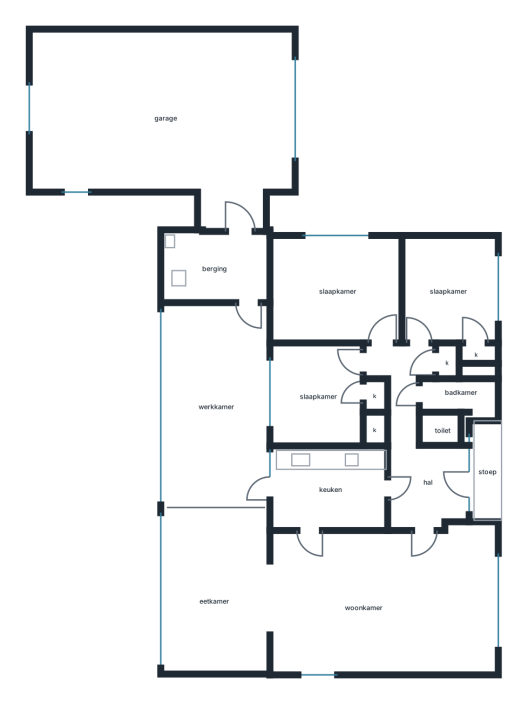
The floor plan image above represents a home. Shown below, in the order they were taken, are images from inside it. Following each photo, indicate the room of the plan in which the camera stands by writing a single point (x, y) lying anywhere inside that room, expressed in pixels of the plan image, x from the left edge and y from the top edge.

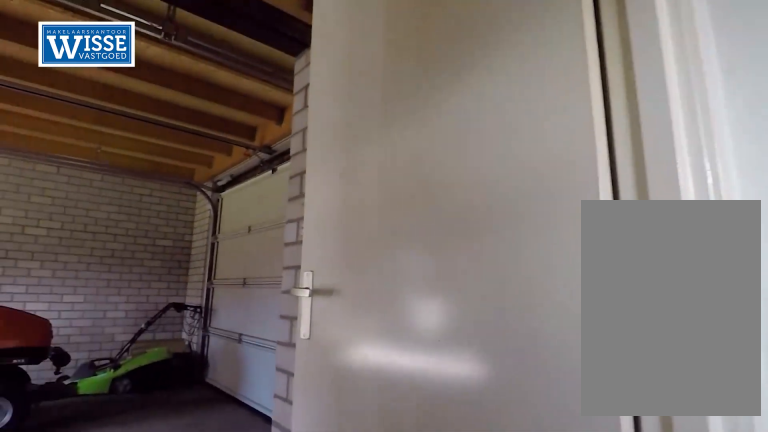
(213, 267)
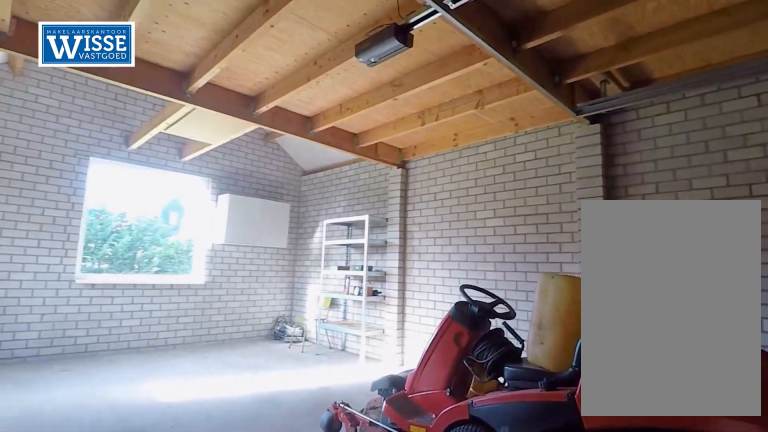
(163, 115)
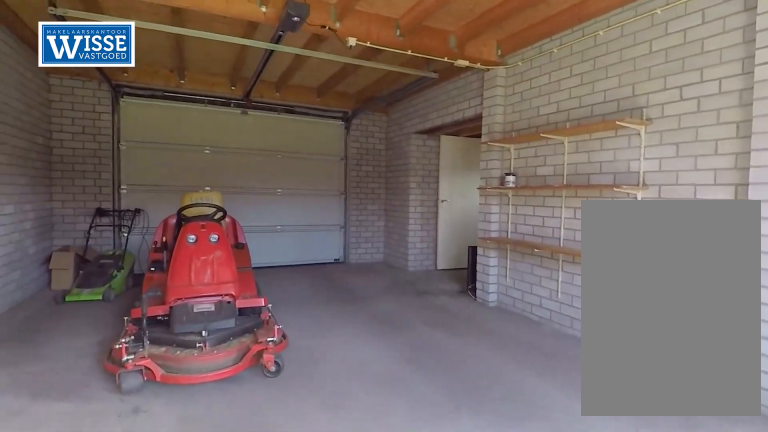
(163, 115)
